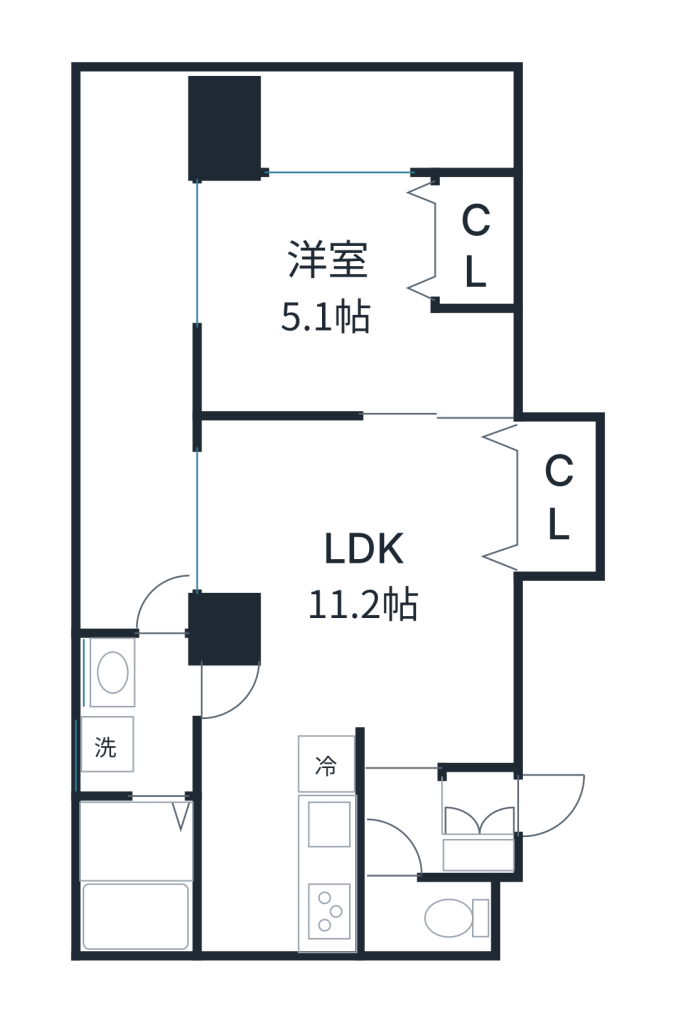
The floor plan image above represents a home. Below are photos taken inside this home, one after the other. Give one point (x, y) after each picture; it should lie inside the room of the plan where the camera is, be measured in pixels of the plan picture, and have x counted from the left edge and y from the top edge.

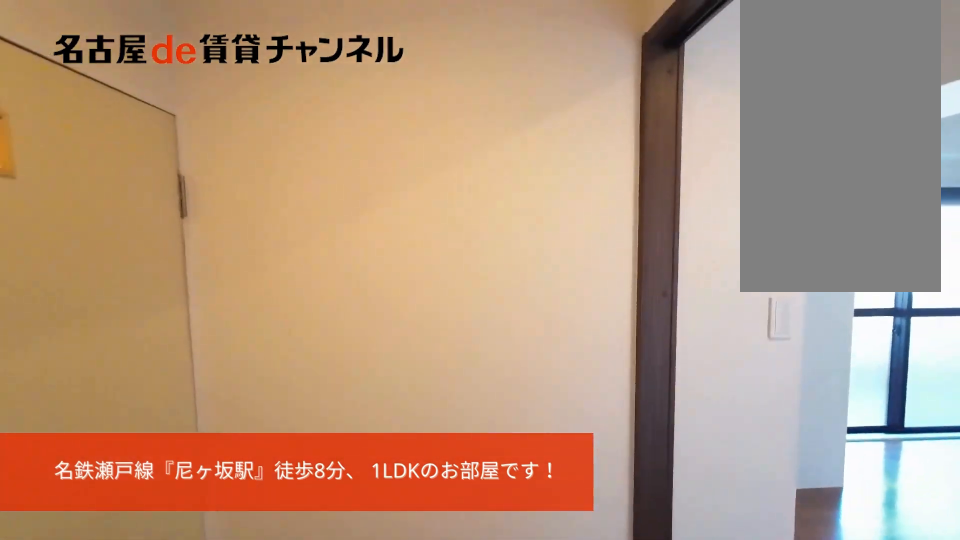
(444, 820)
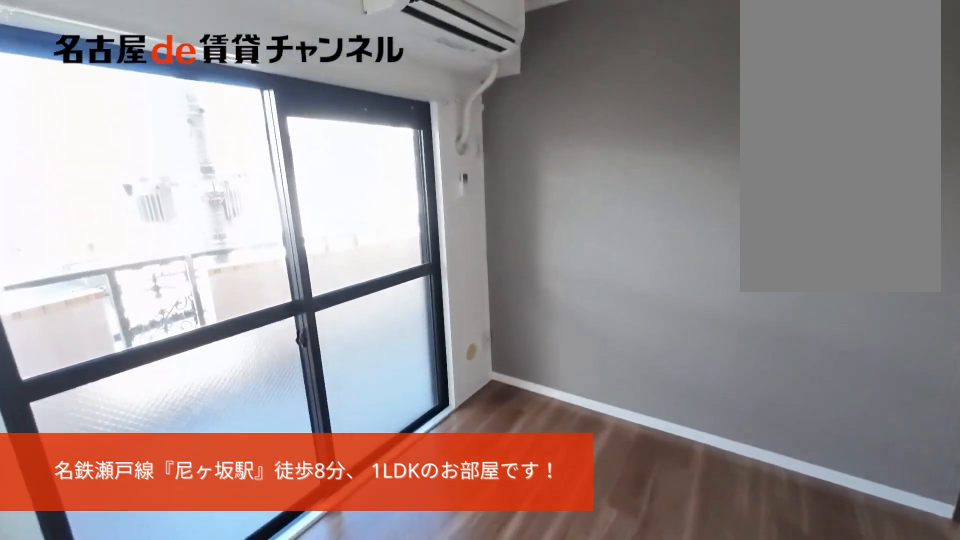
(357, 635)
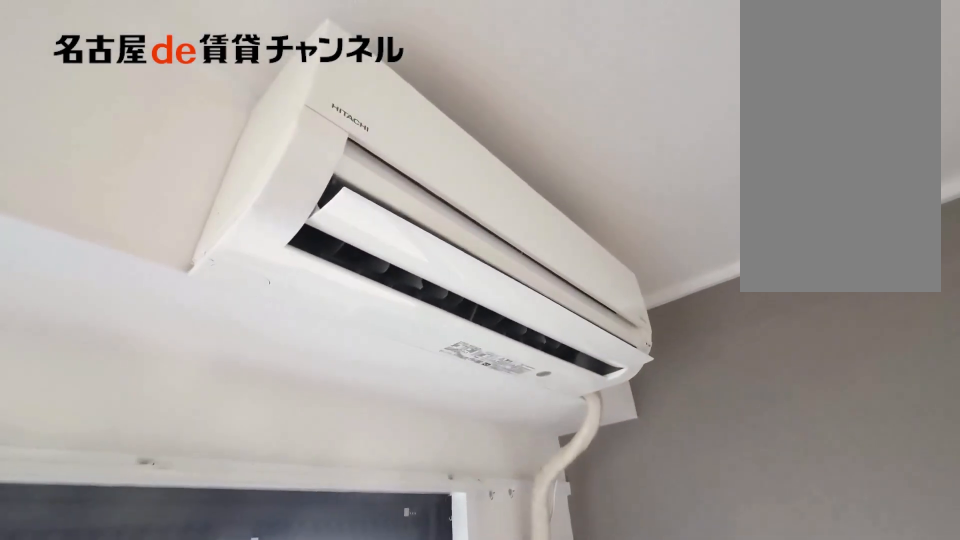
(357, 635)
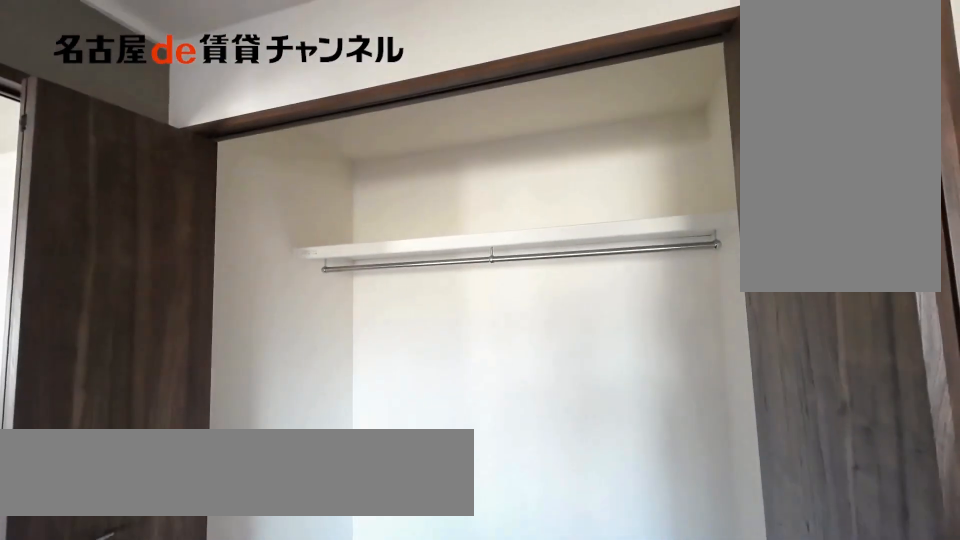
(554, 496)
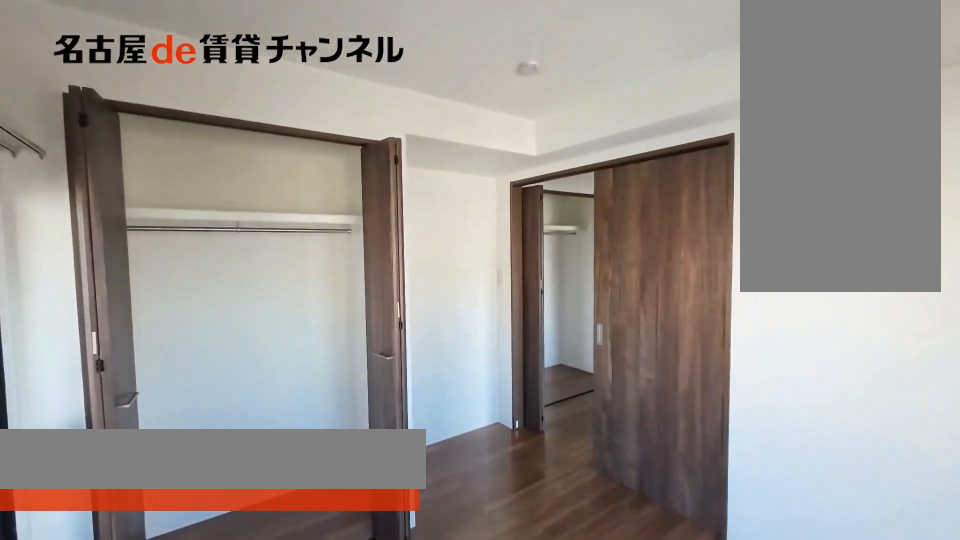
(357, 295)
